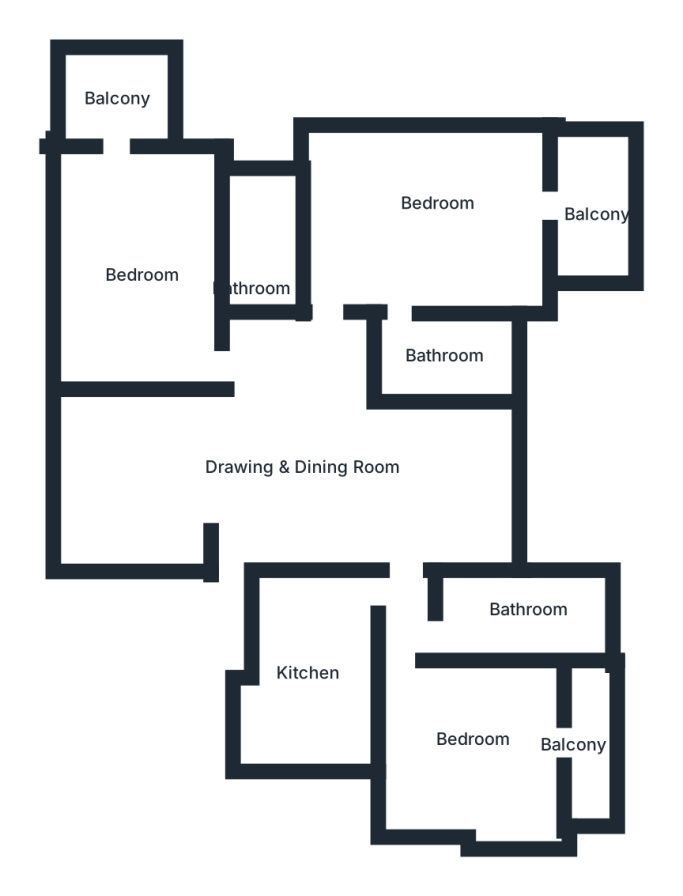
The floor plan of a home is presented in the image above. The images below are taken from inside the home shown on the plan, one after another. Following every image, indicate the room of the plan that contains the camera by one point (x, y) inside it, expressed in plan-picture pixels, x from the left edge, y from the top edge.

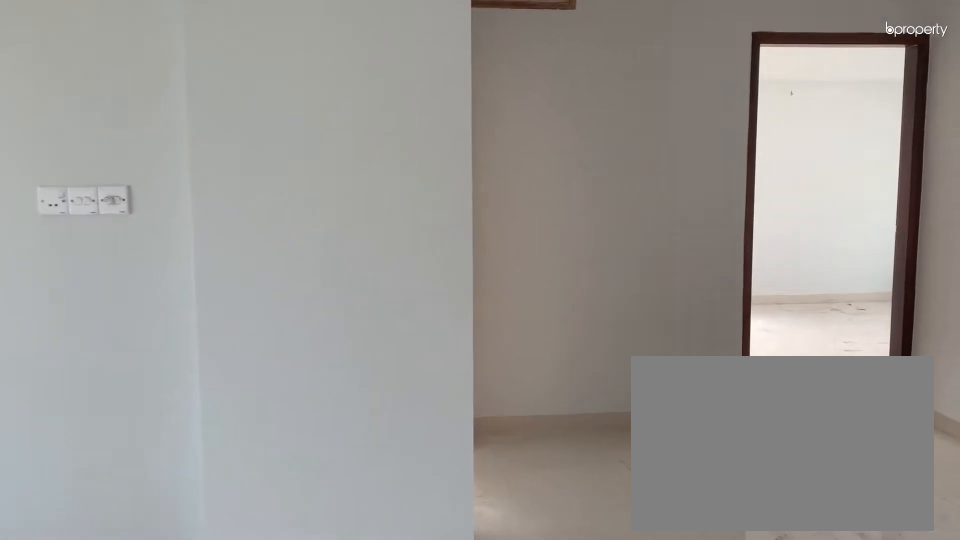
(261, 480)
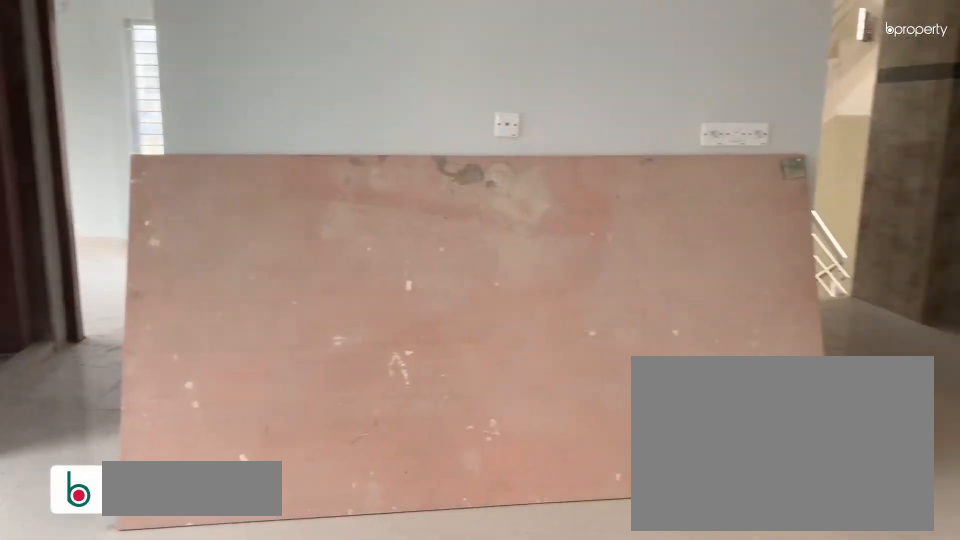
(261, 480)
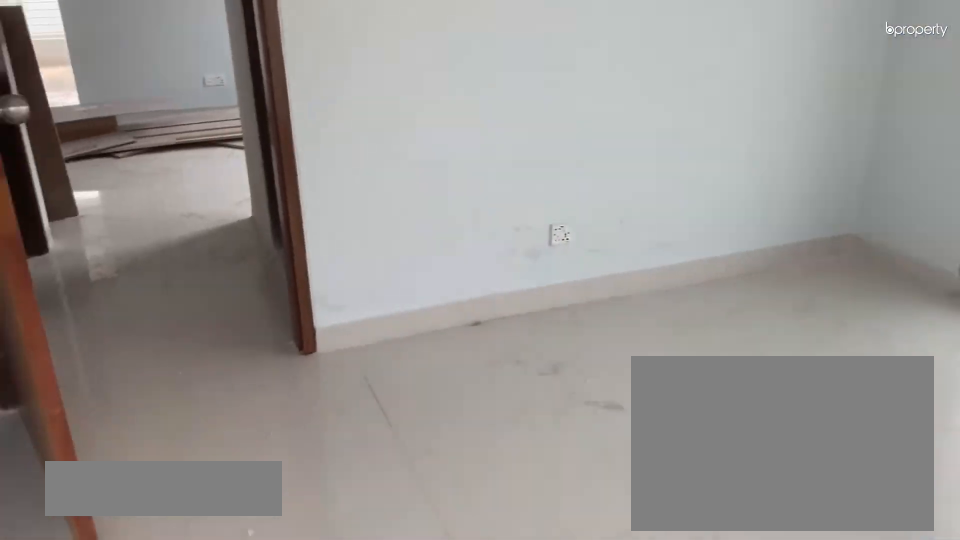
(492, 749)
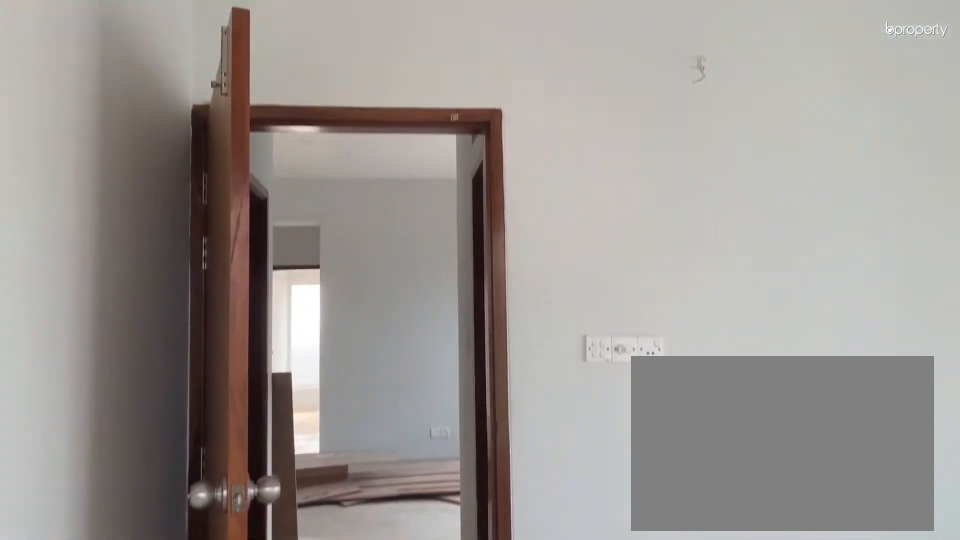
(492, 749)
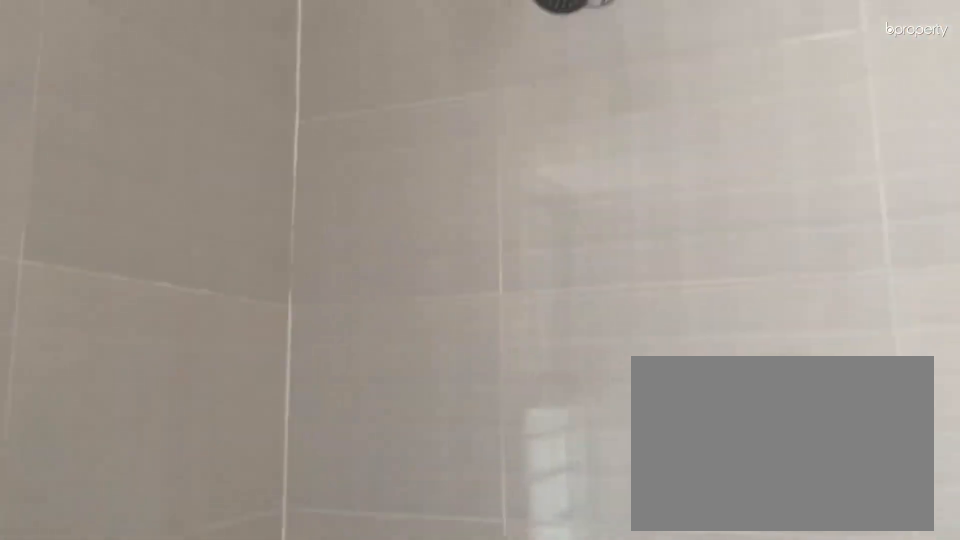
(438, 355)
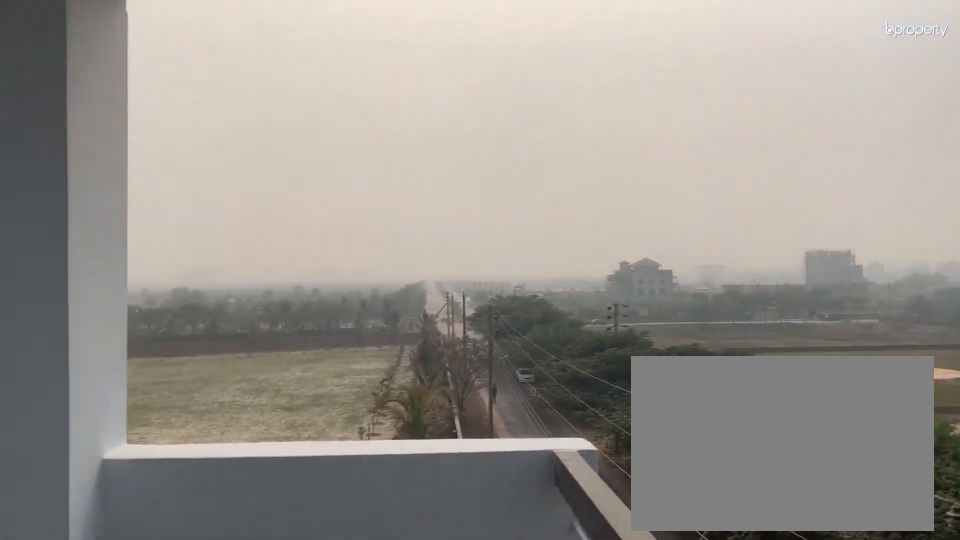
(597, 212)
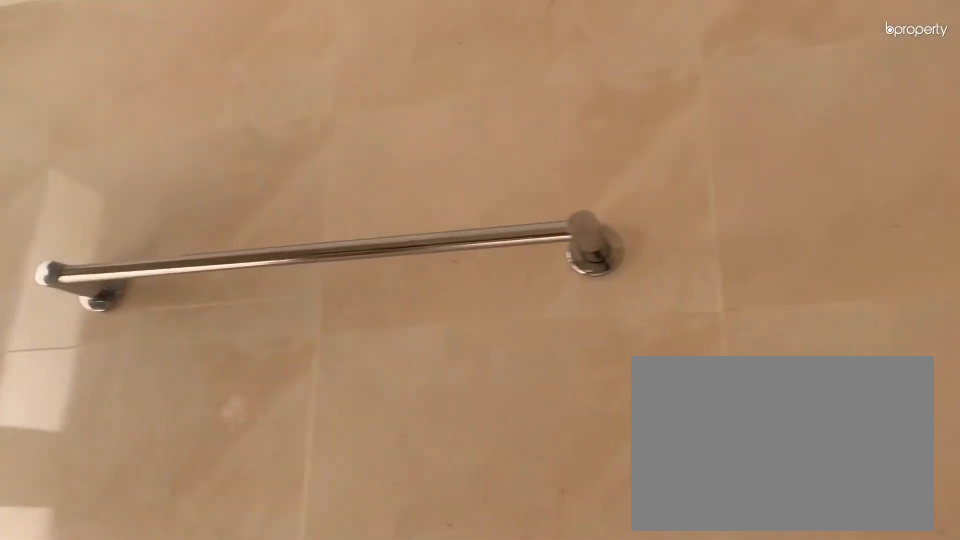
(267, 255)
